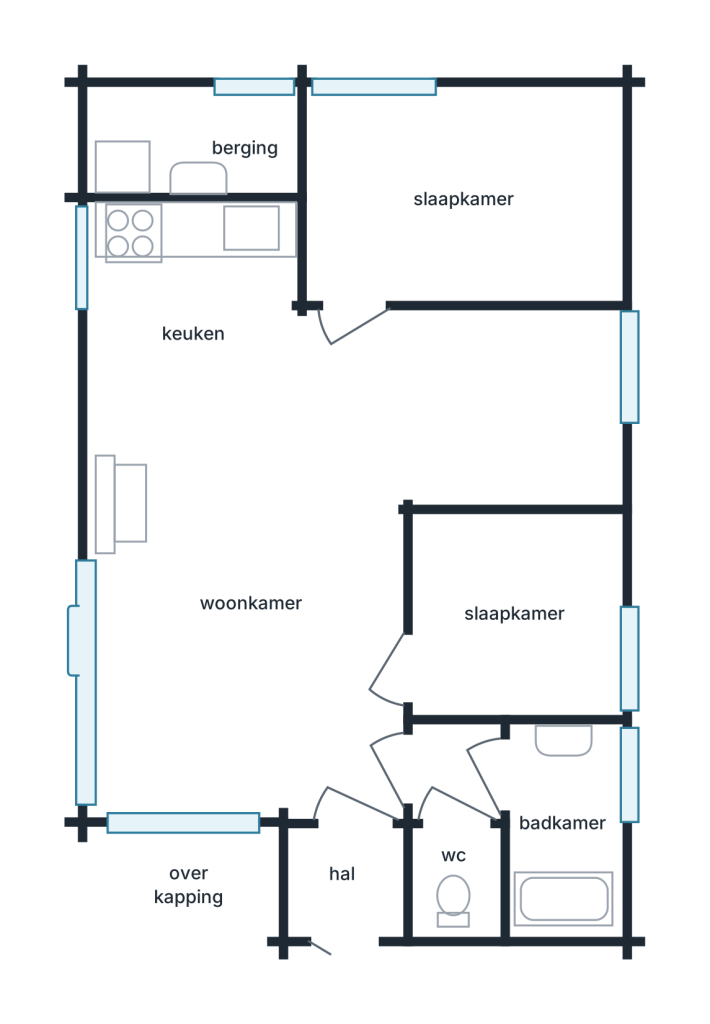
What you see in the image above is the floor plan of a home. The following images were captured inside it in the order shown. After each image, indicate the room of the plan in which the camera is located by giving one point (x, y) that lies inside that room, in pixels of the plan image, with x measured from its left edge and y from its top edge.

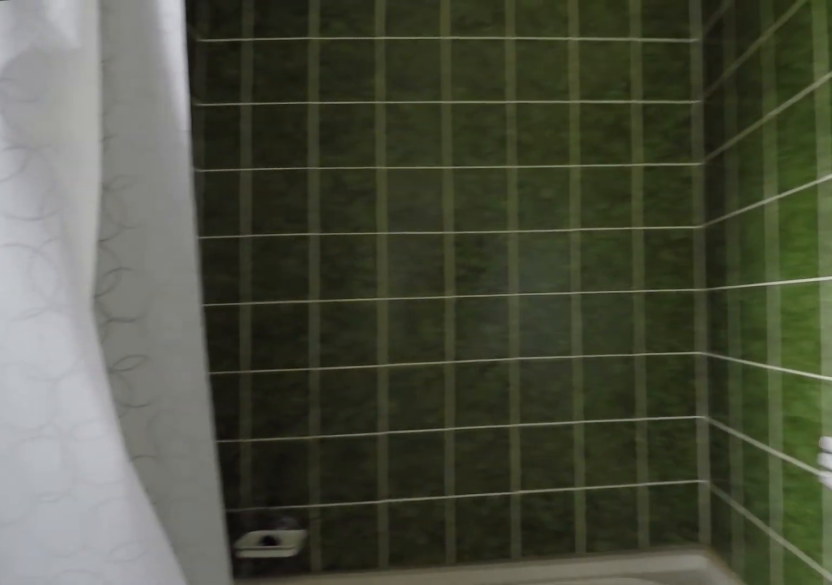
(563, 824)
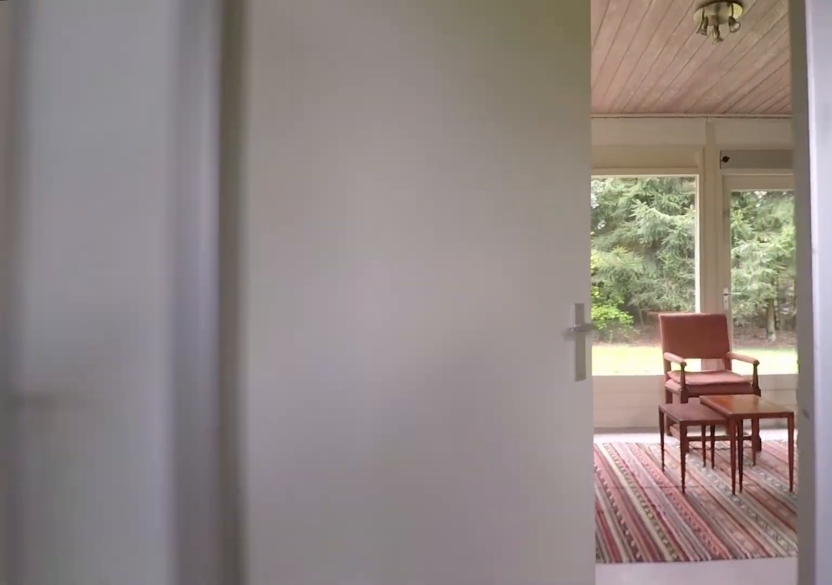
(460, 772)
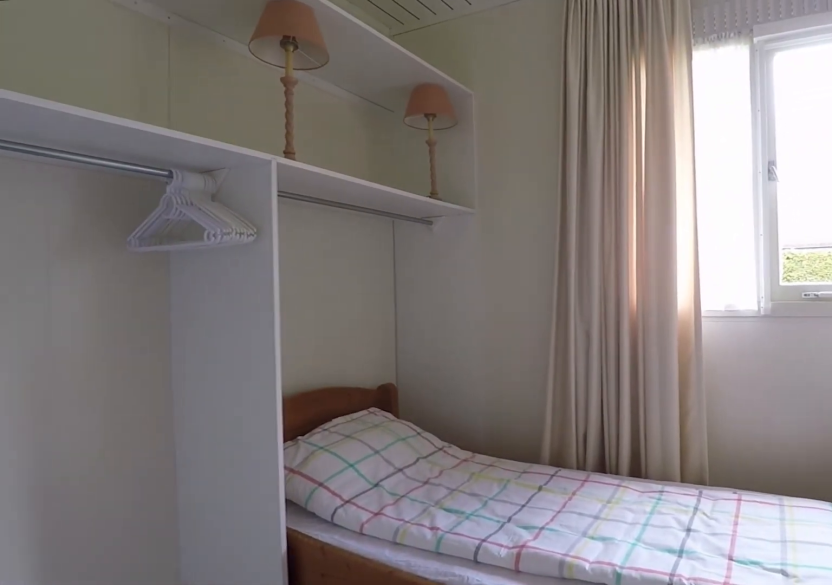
(513, 614)
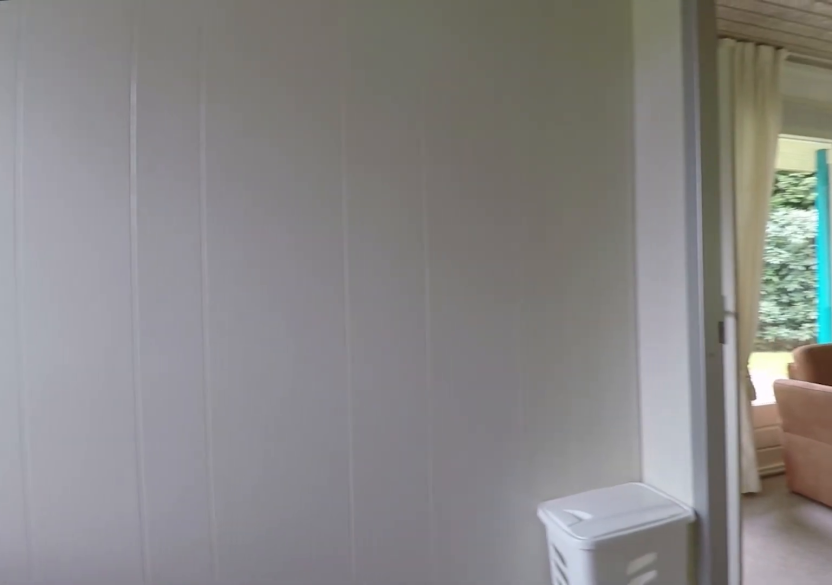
(513, 614)
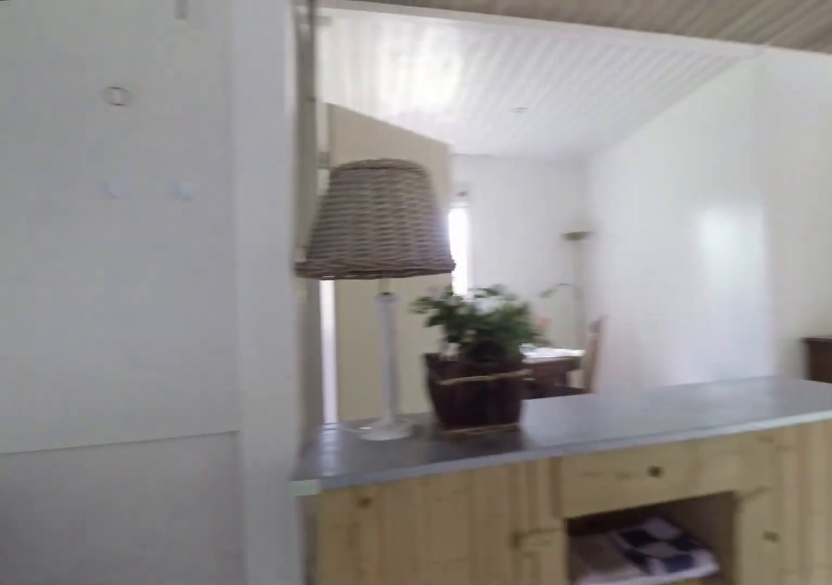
(191, 271)
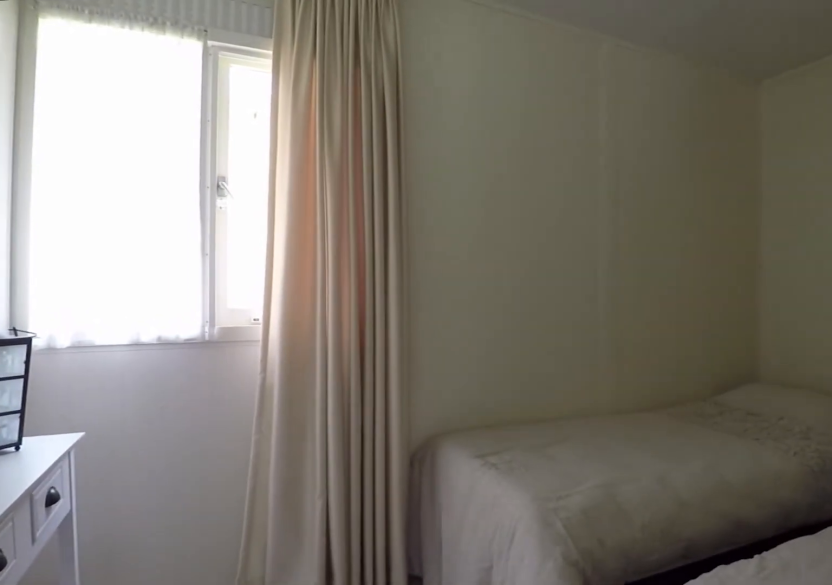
(460, 200)
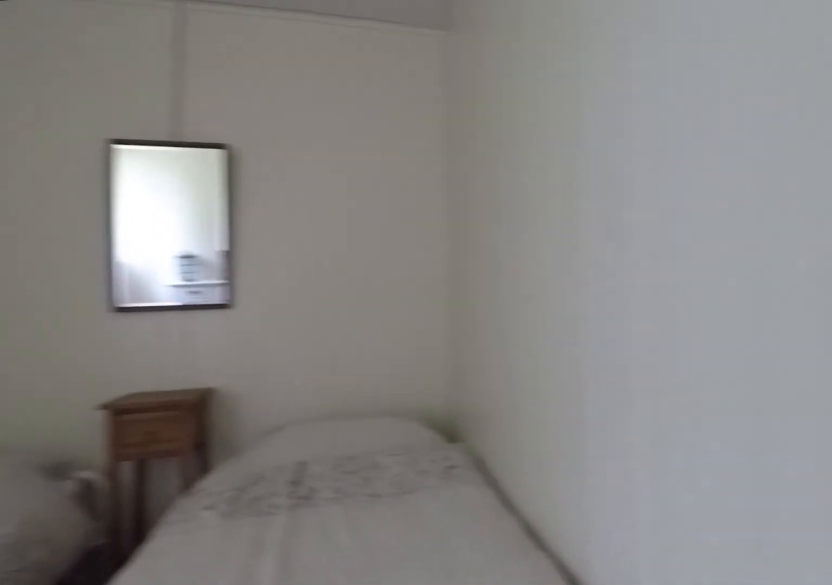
(460, 200)
